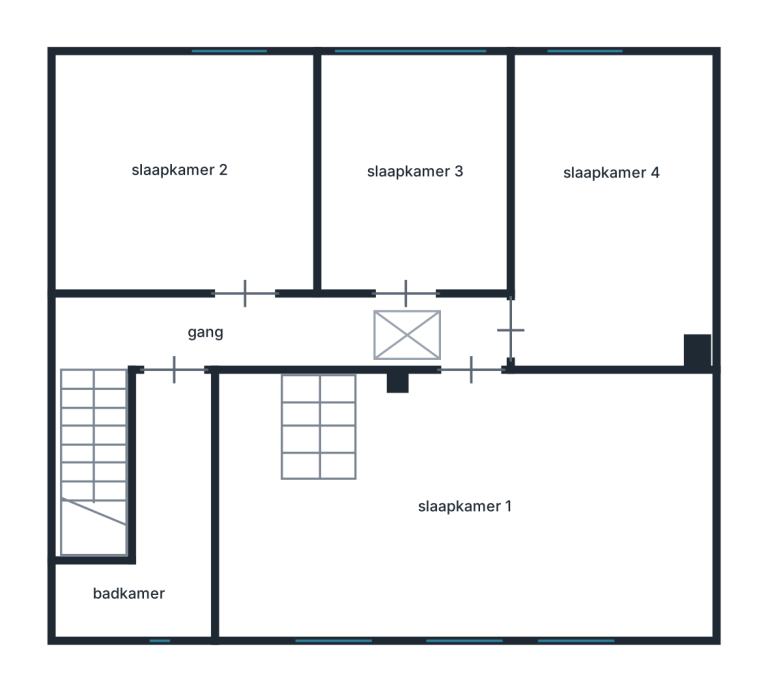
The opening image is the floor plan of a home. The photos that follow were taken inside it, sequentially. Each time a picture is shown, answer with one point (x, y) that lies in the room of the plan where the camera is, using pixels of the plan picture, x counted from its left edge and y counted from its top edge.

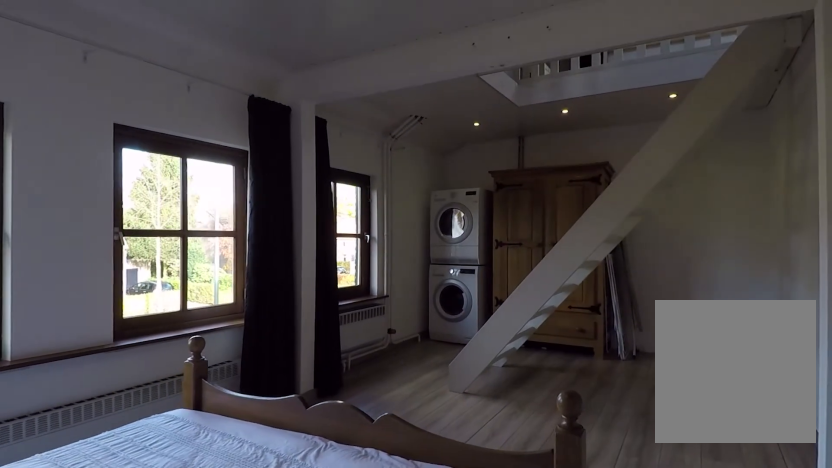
(264, 520)
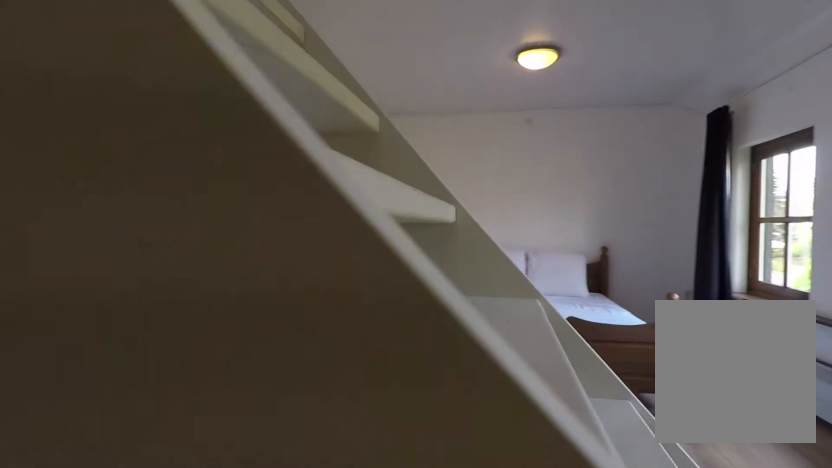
(264, 520)
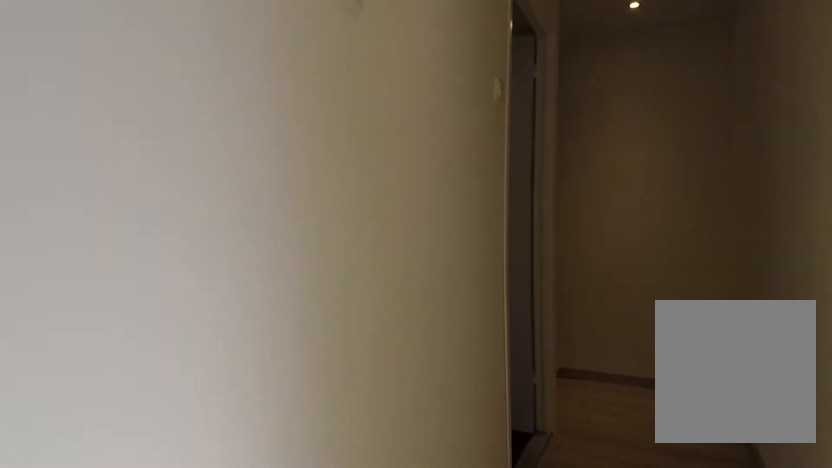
(196, 325)
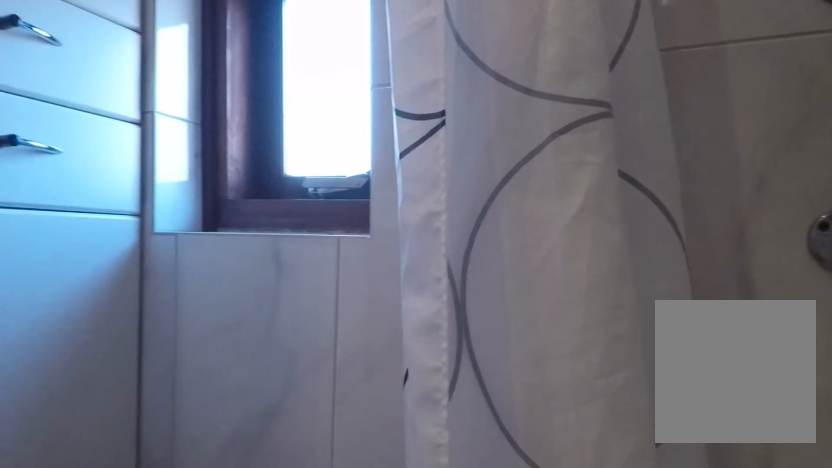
(160, 523)
